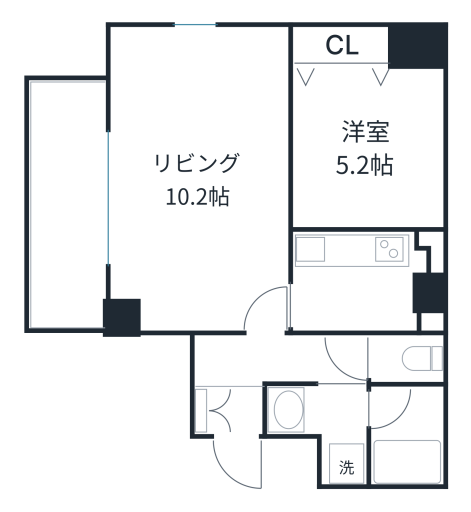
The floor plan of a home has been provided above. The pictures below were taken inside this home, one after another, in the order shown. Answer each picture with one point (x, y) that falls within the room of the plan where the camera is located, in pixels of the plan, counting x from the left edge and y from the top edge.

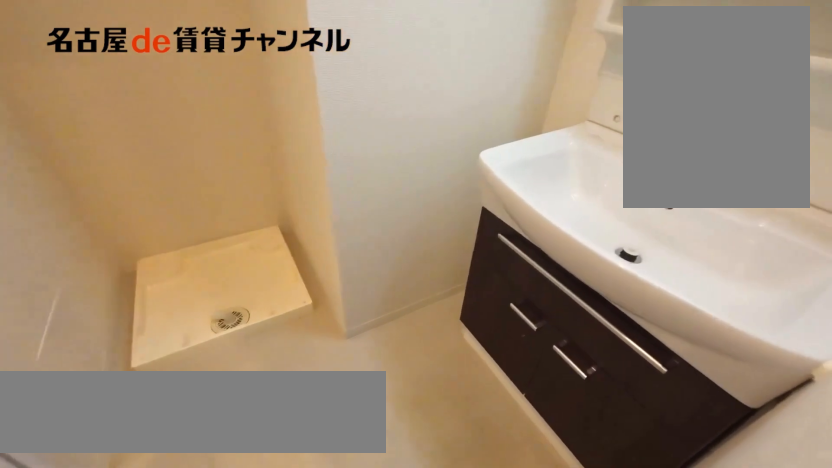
(327, 425)
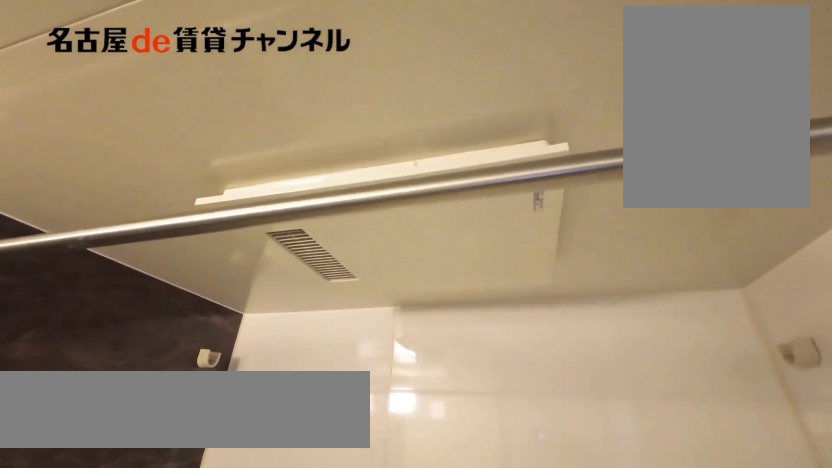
(405, 435)
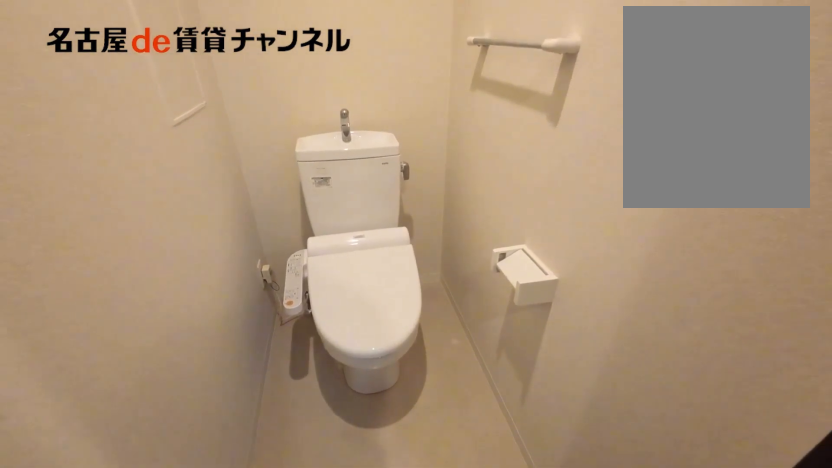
(405, 359)
